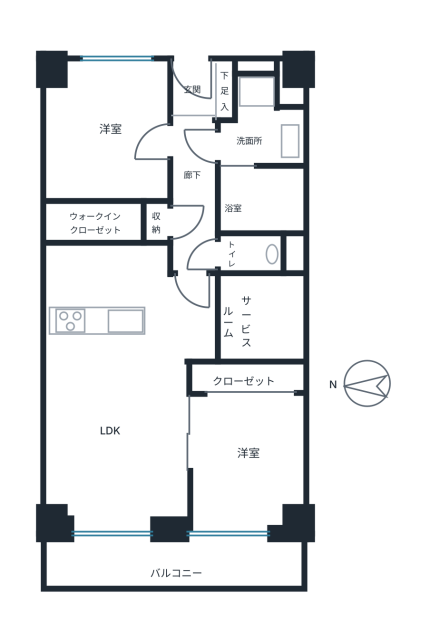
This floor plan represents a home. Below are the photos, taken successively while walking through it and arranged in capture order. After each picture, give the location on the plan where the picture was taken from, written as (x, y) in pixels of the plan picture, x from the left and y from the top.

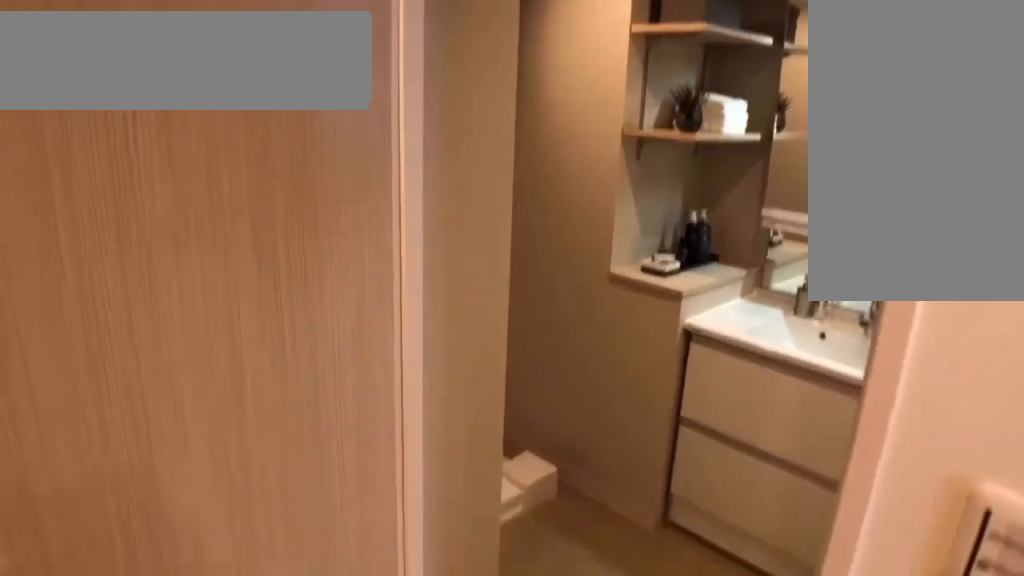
(261, 166)
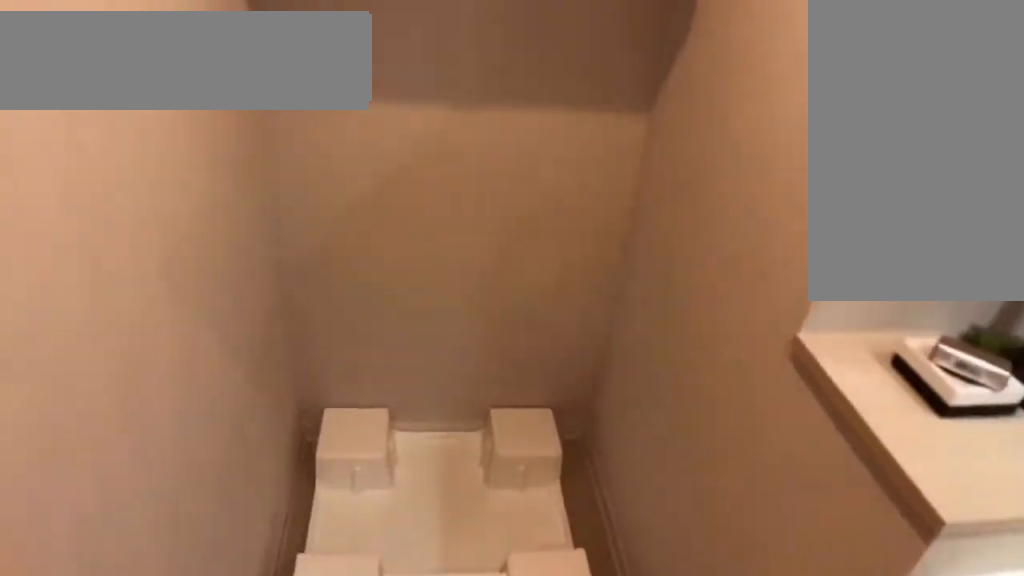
(261, 166)
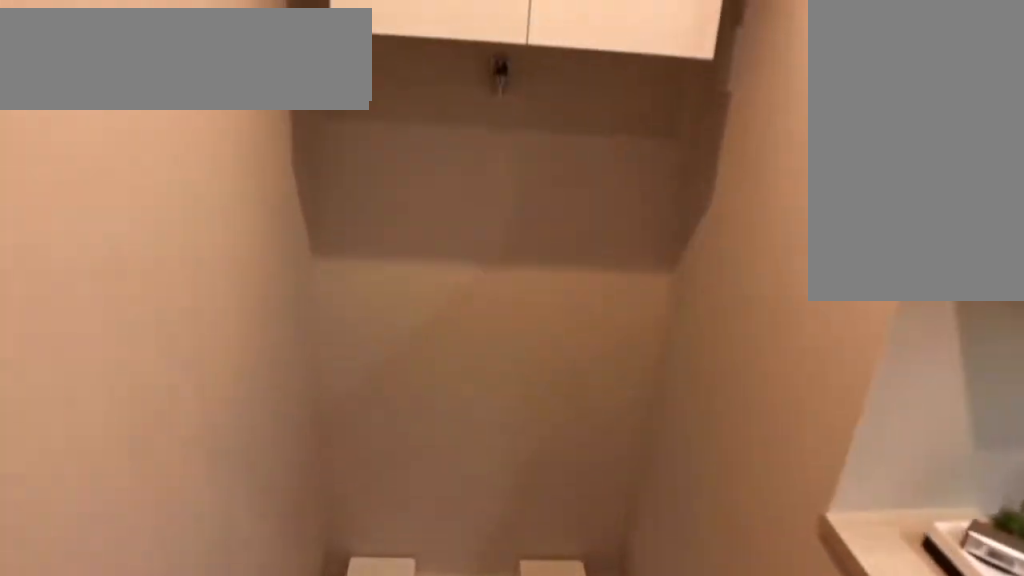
(261, 166)
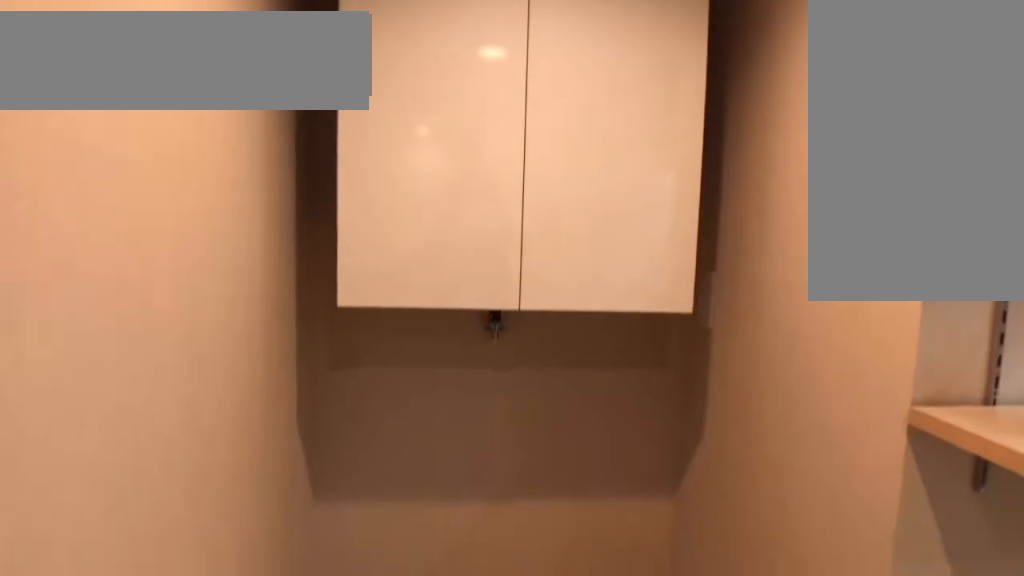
(263, 168)
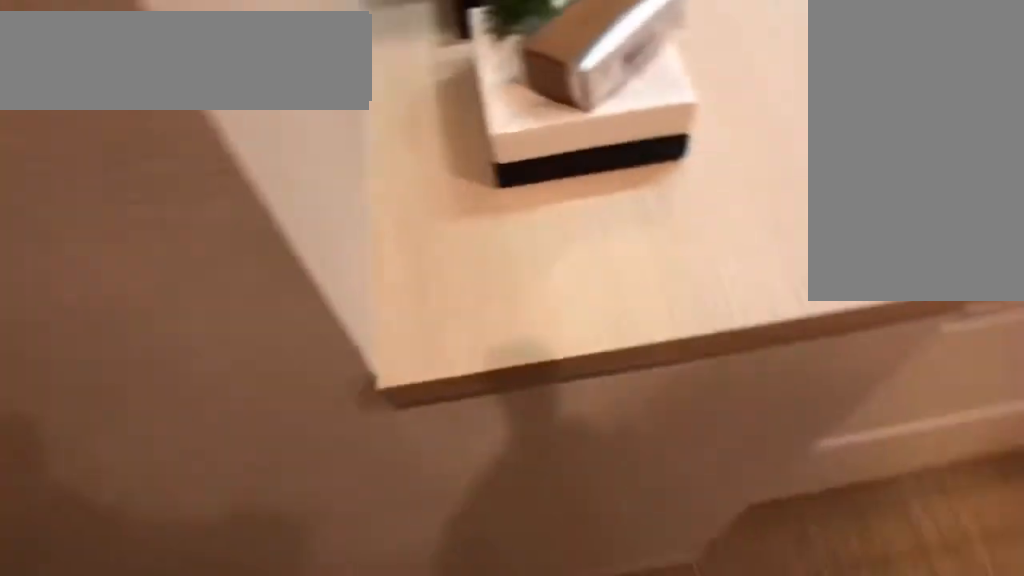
(260, 166)
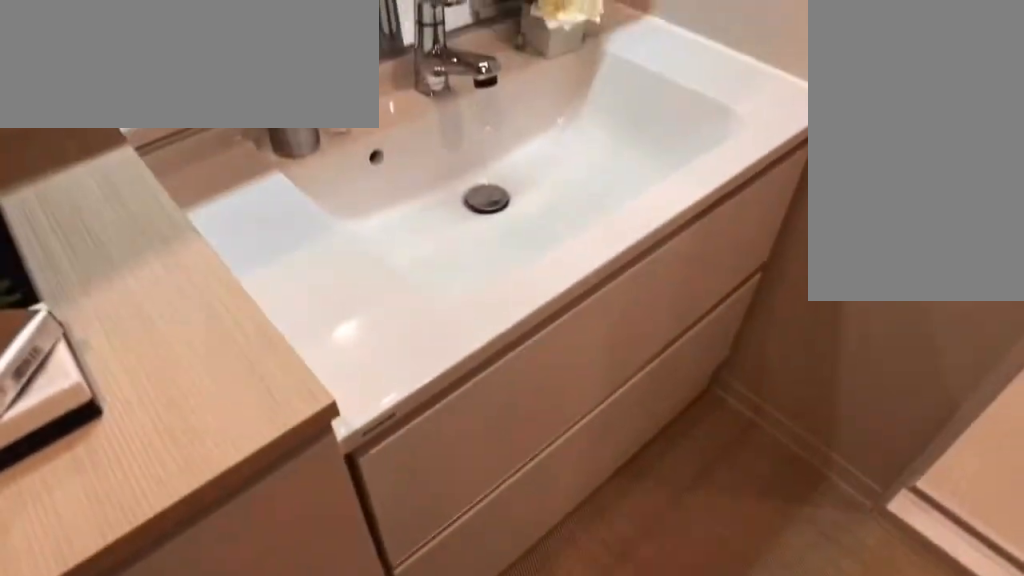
(261, 166)
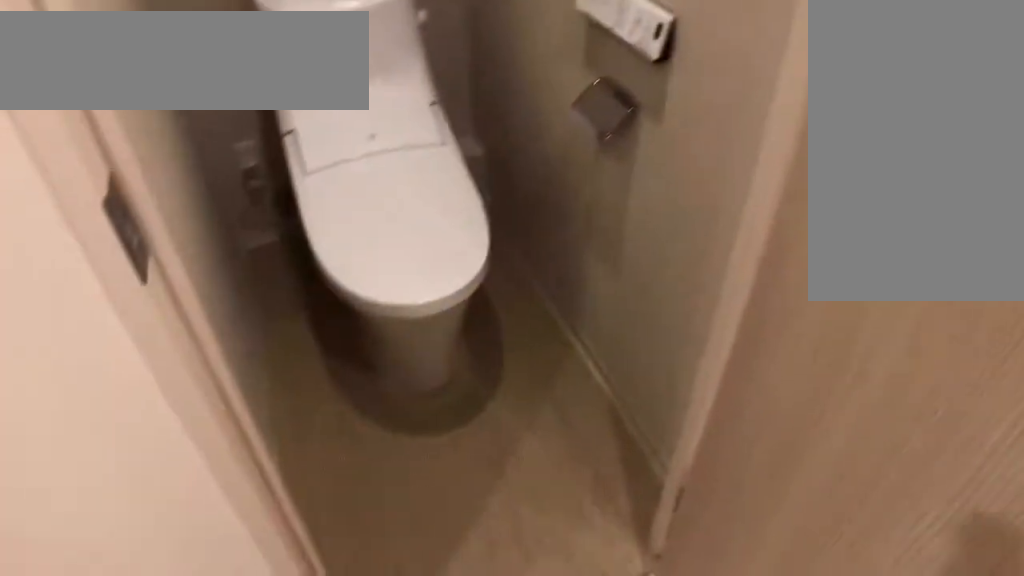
(247, 241)
